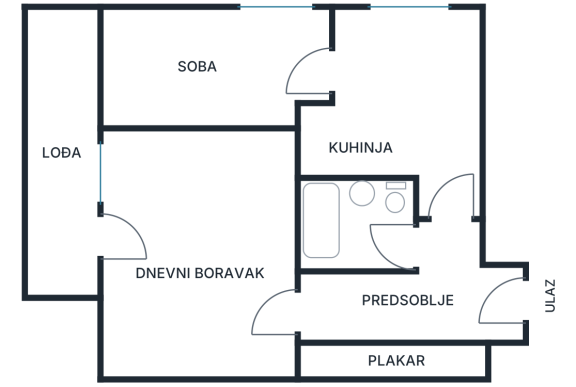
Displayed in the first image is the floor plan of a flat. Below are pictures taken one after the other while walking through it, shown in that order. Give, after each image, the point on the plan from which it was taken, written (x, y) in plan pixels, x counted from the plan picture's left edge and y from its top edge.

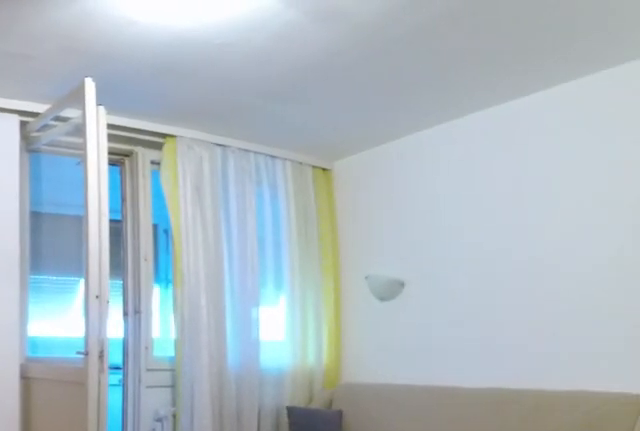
(286, 308)
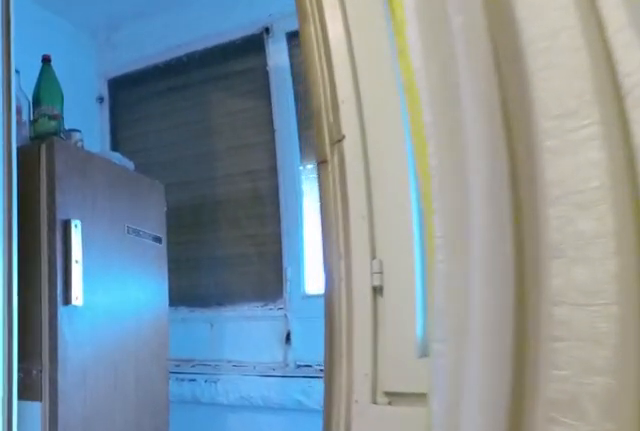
(190, 203)
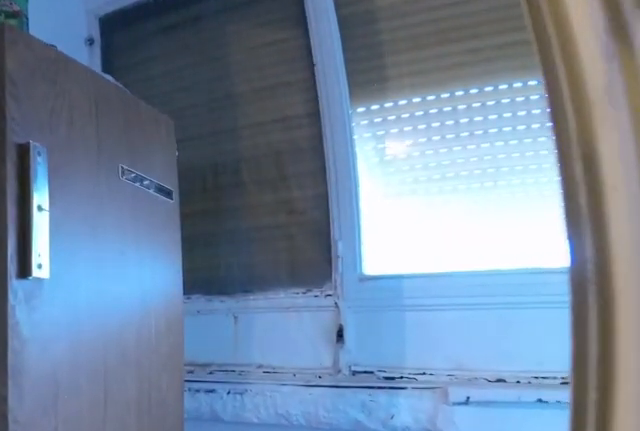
(152, 218)
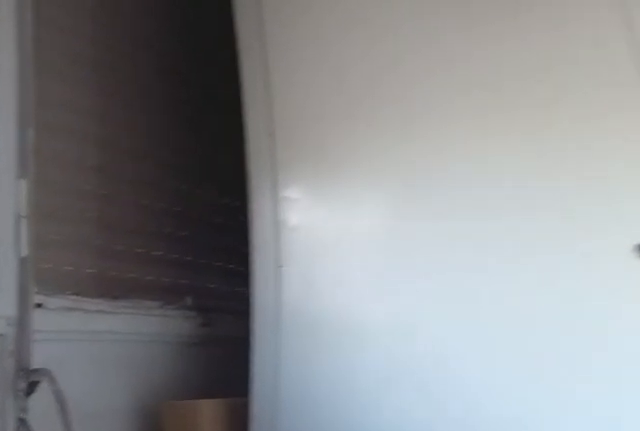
(63, 70)
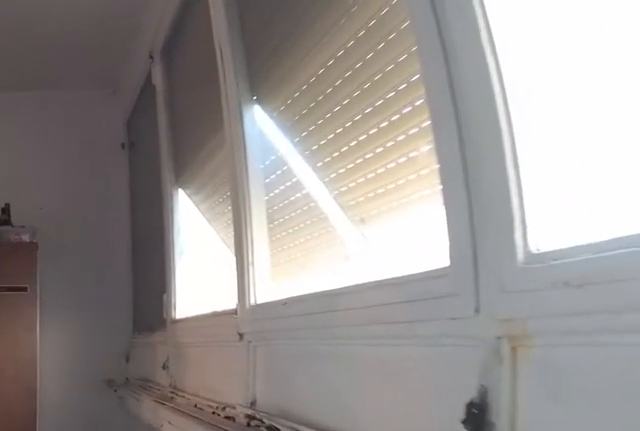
(56, 99)
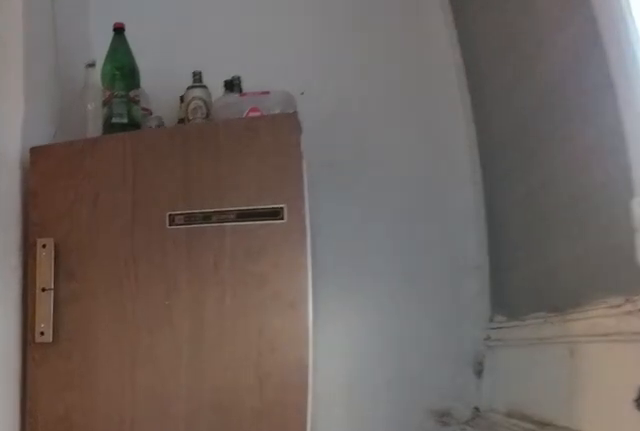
(56, 192)
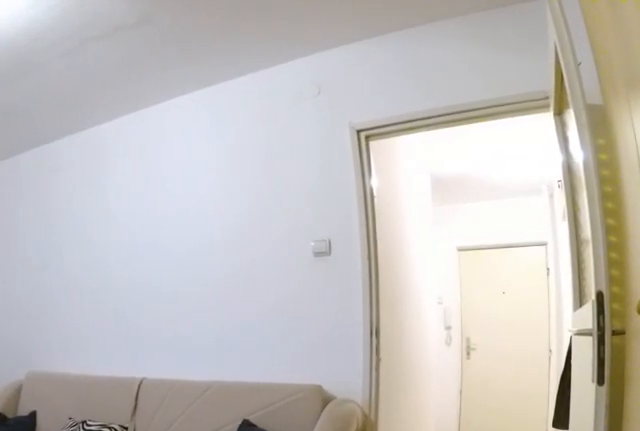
(160, 341)
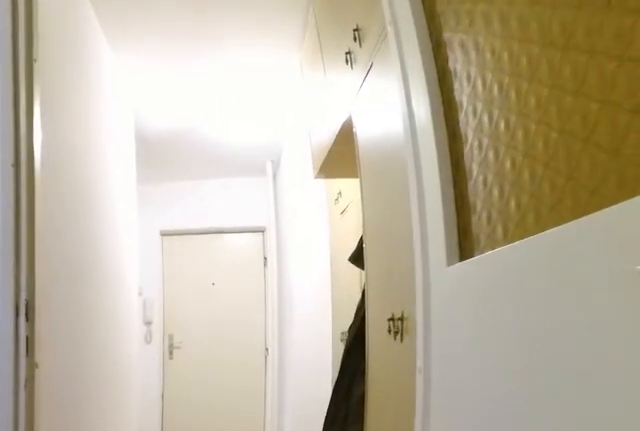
(247, 324)
